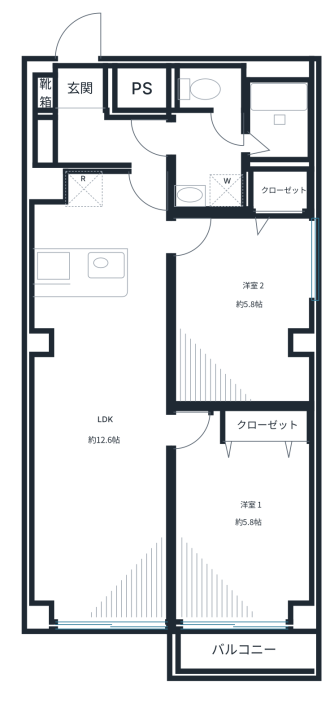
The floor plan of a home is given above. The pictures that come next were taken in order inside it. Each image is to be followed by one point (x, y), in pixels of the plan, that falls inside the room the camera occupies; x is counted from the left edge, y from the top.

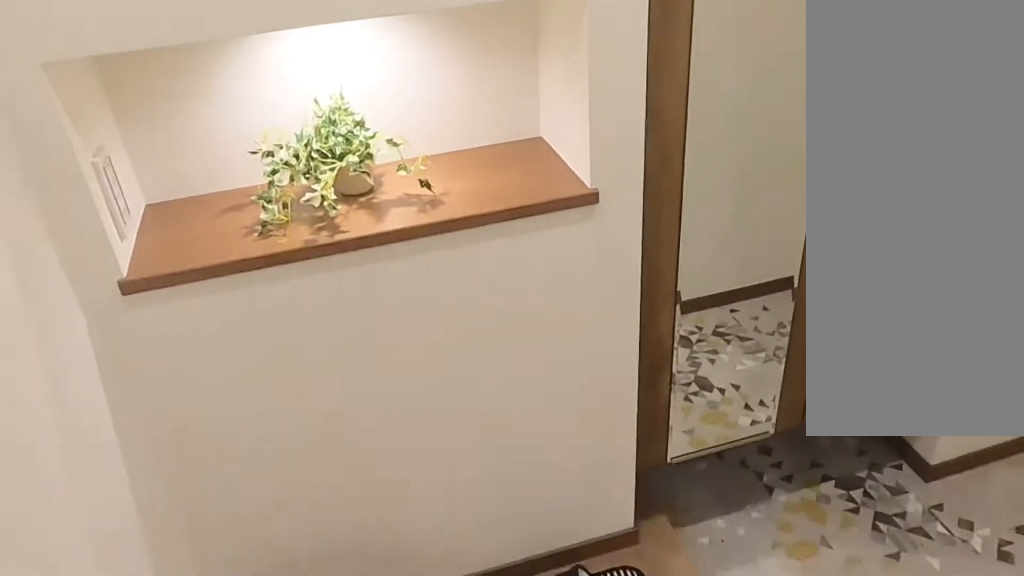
(89, 123)
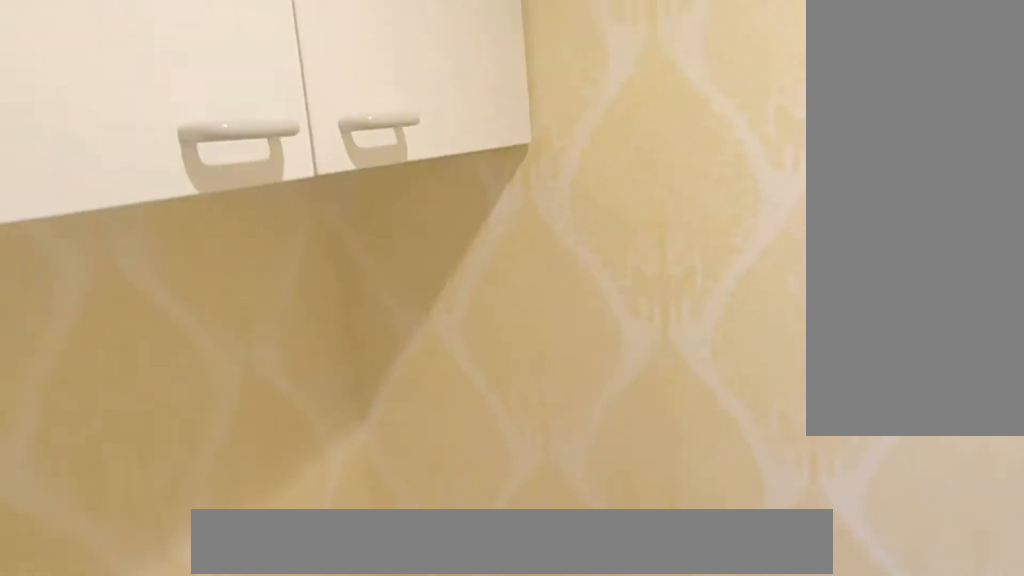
(234, 152)
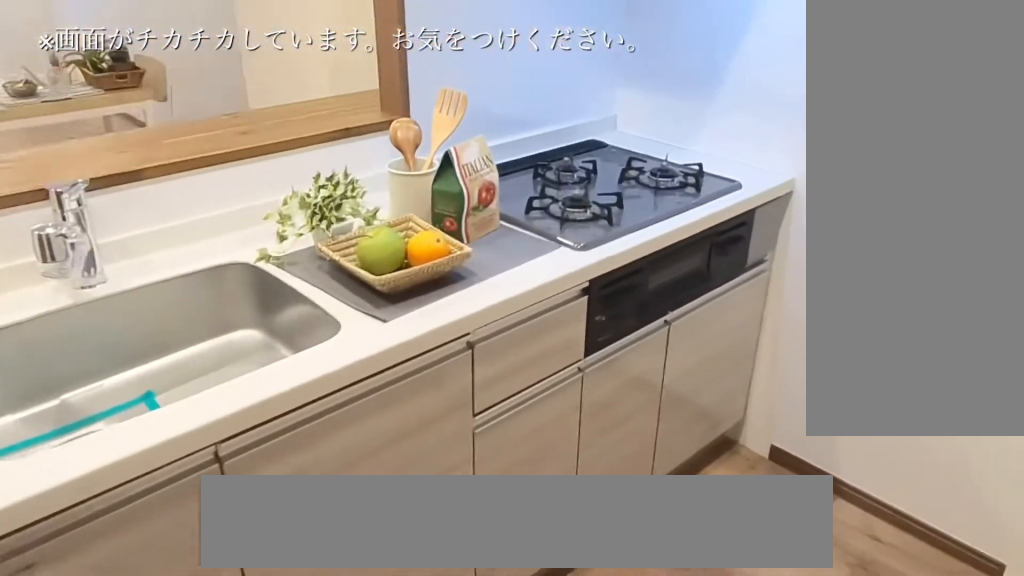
(86, 215)
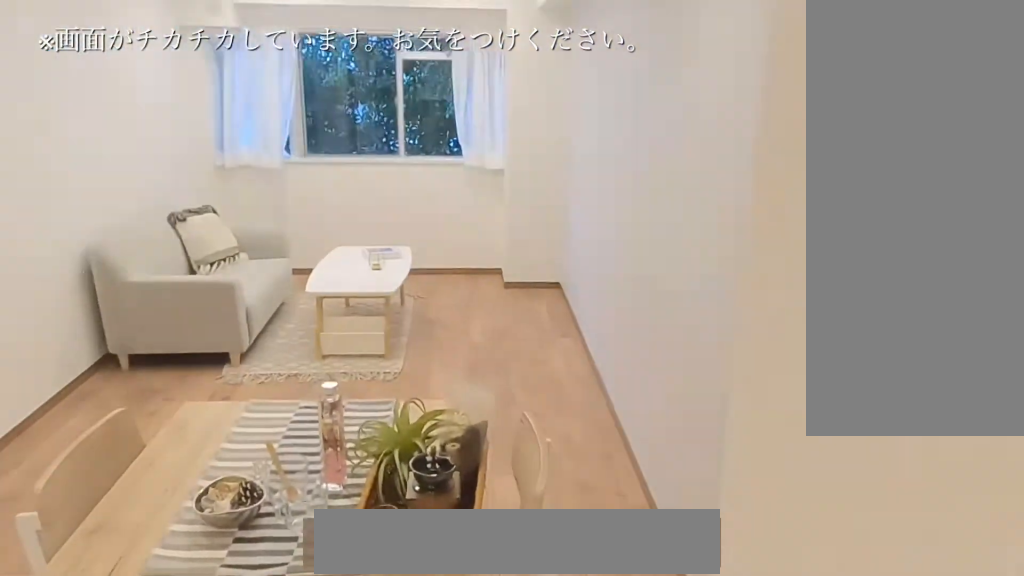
(106, 440)
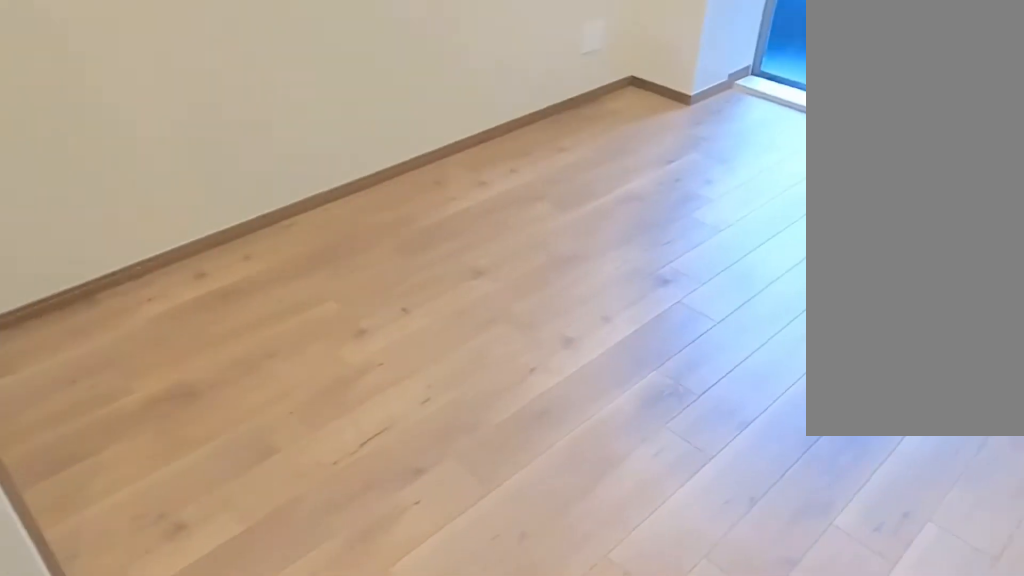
(263, 539)
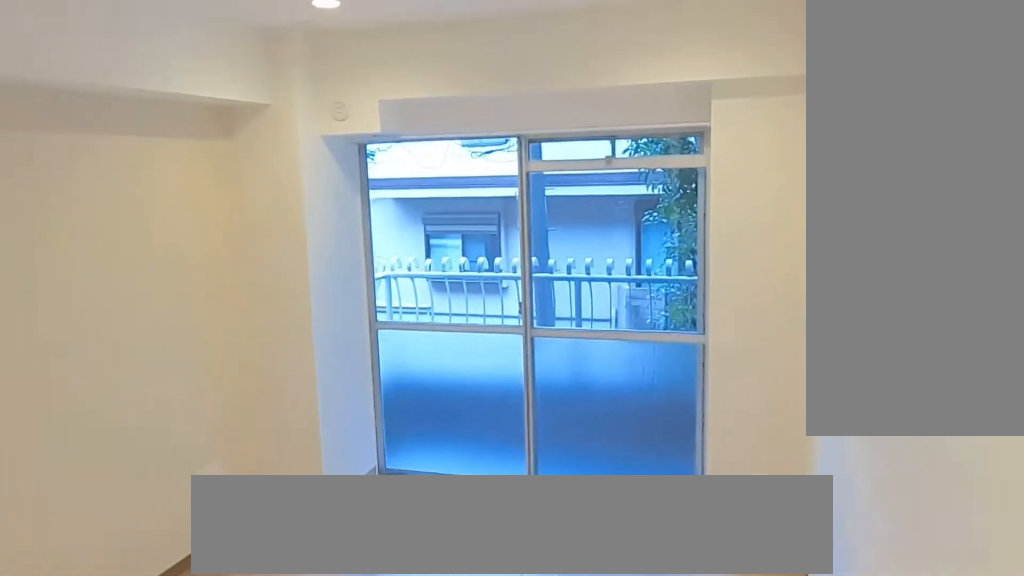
(255, 531)
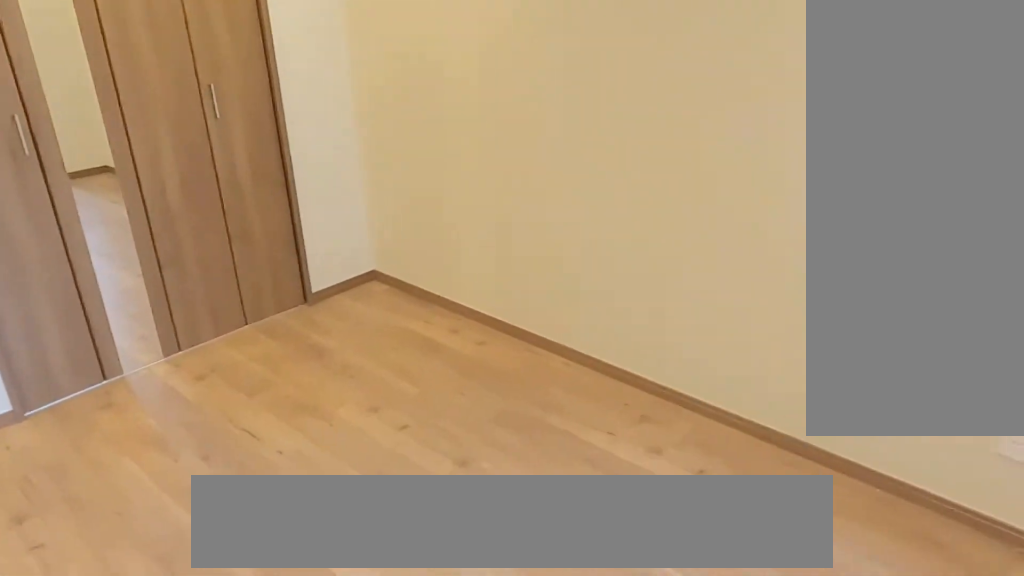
(255, 531)
